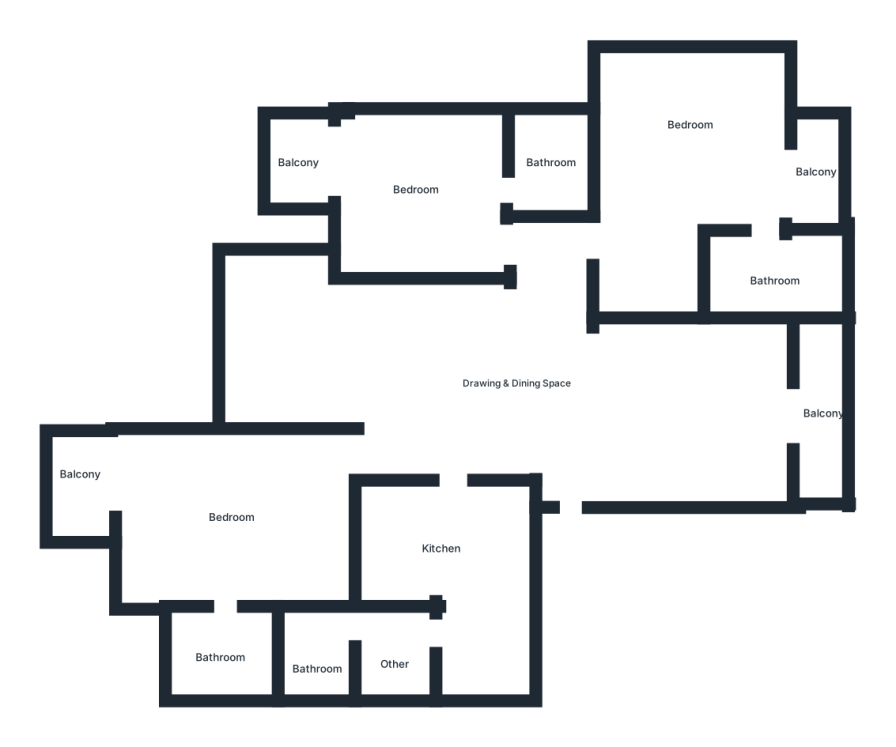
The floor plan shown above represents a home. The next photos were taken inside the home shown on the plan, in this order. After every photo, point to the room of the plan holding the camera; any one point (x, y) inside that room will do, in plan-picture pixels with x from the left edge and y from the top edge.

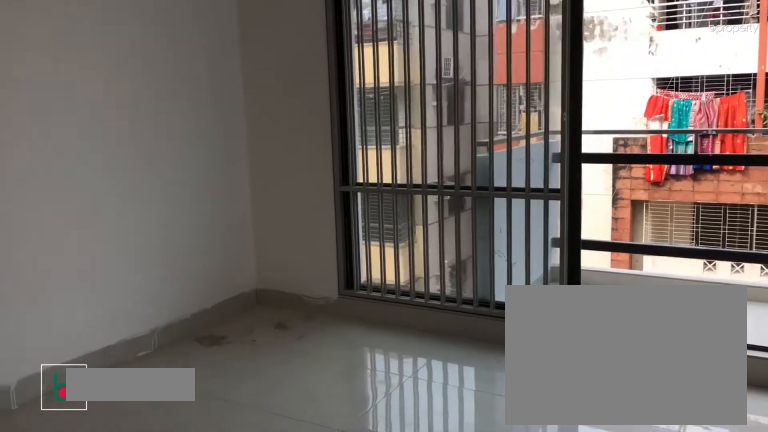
(227, 531)
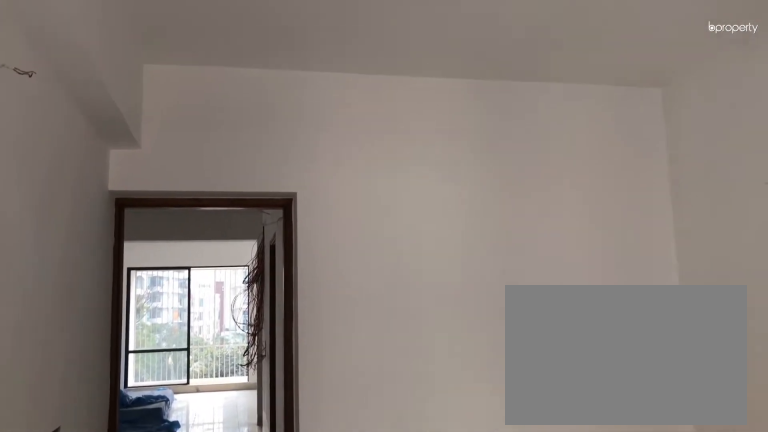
(227, 531)
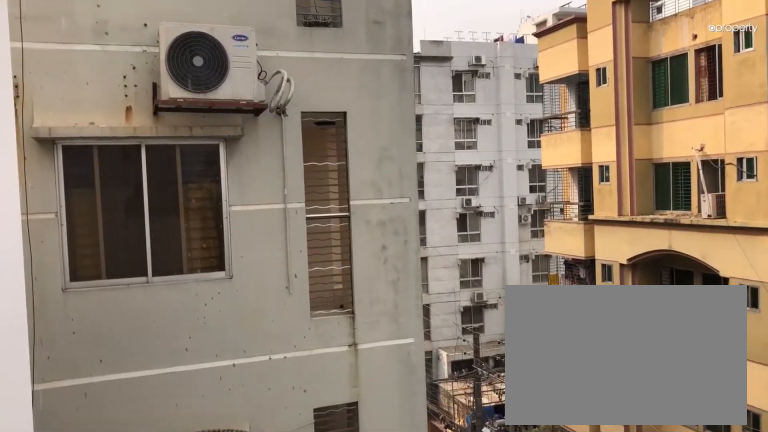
(98, 486)
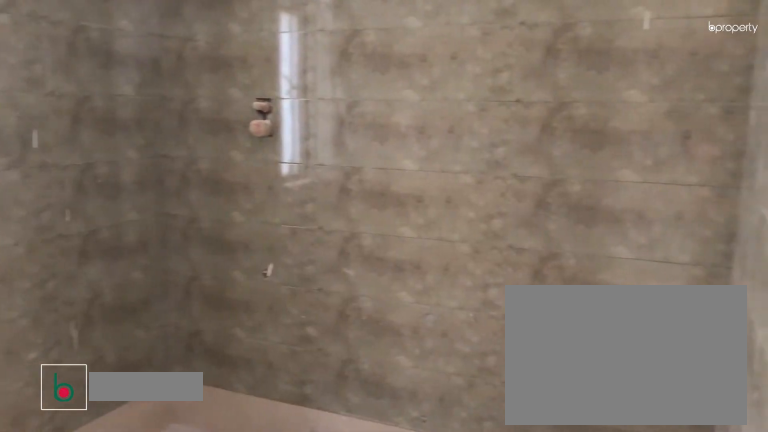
(226, 645)
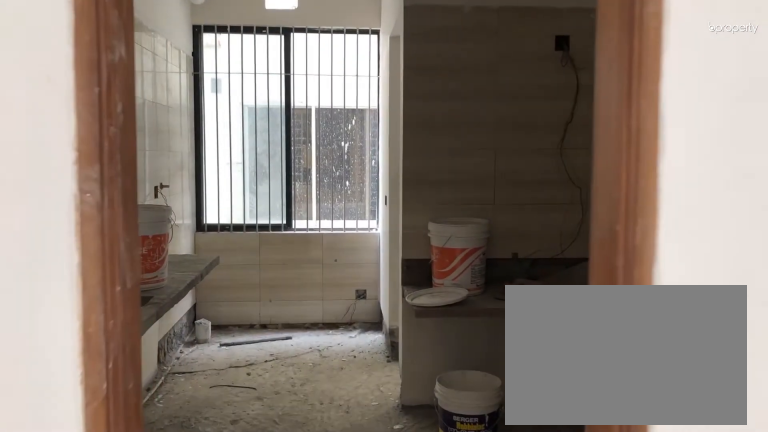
(452, 482)
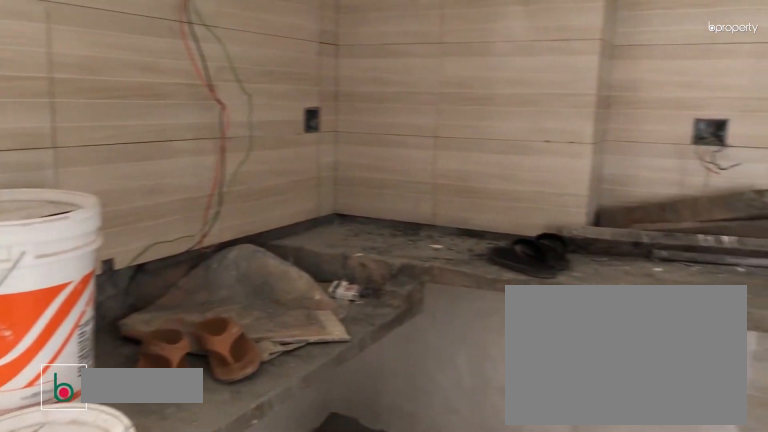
(451, 560)
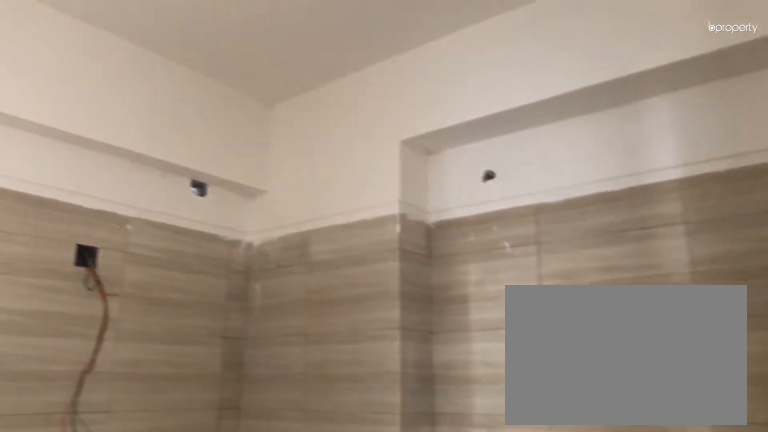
(451, 560)
